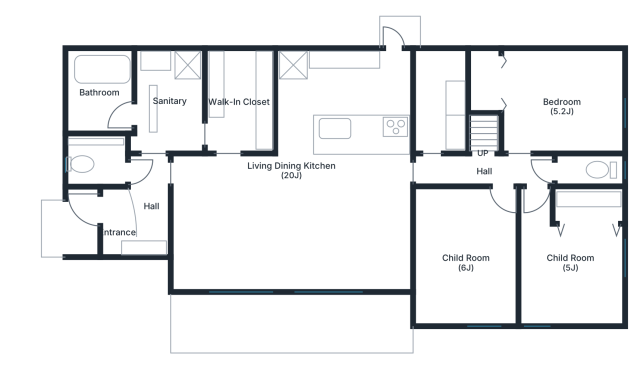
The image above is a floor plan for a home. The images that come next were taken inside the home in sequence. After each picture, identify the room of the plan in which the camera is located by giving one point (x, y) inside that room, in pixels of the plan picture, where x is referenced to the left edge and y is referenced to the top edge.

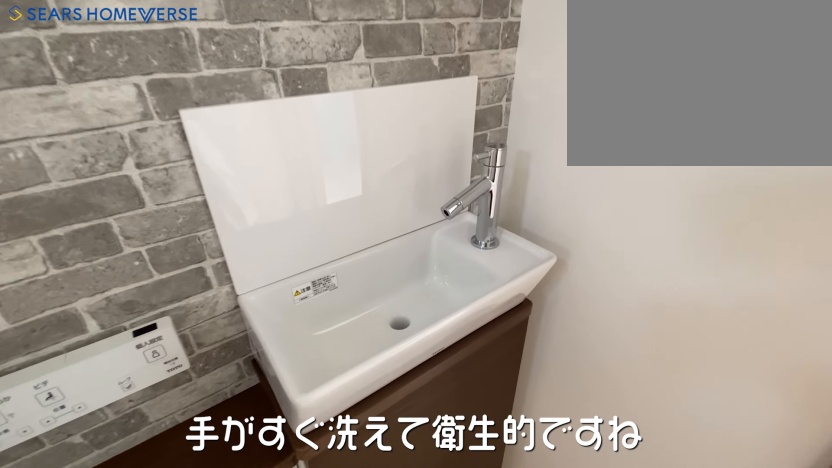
(103, 164)
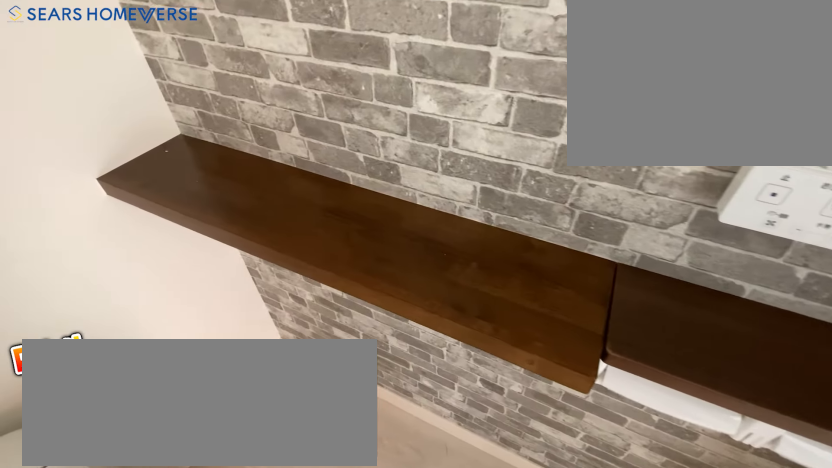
(103, 164)
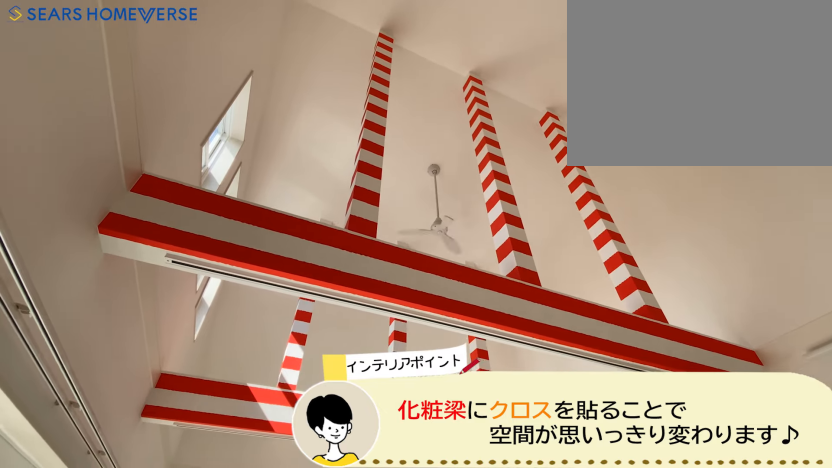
(293, 221)
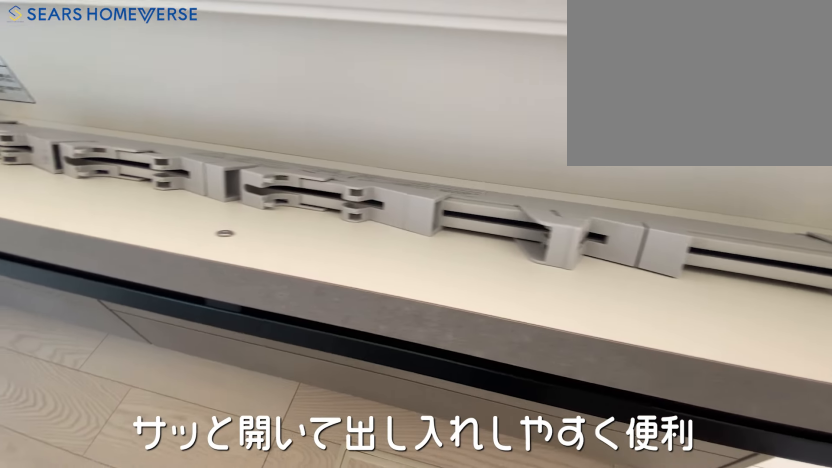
(352, 94)
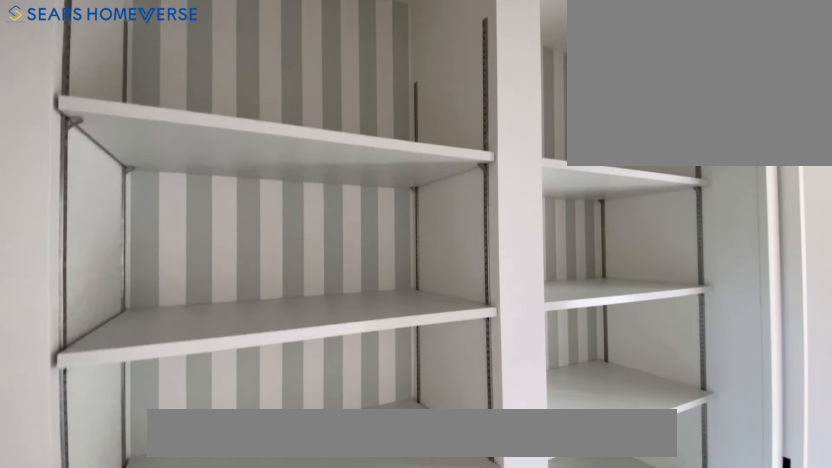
(439, 100)
